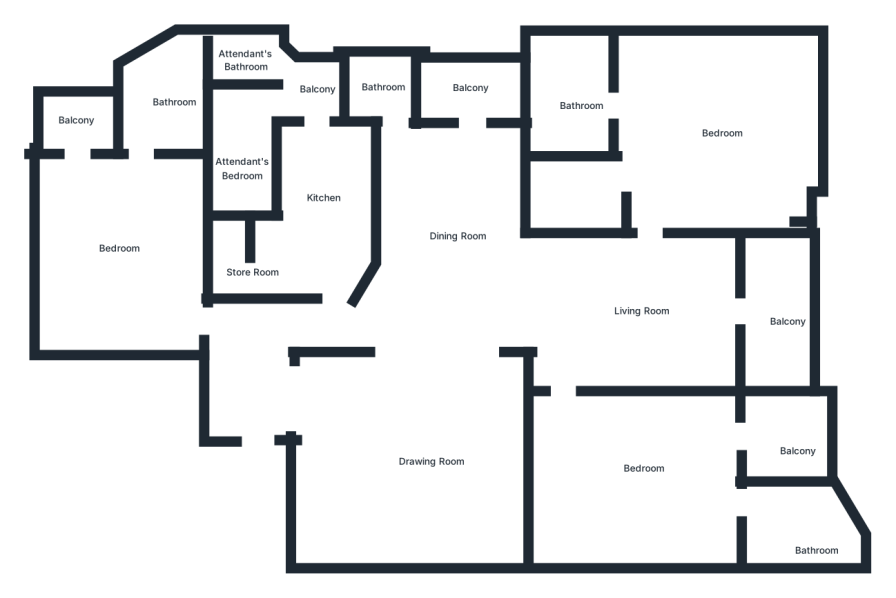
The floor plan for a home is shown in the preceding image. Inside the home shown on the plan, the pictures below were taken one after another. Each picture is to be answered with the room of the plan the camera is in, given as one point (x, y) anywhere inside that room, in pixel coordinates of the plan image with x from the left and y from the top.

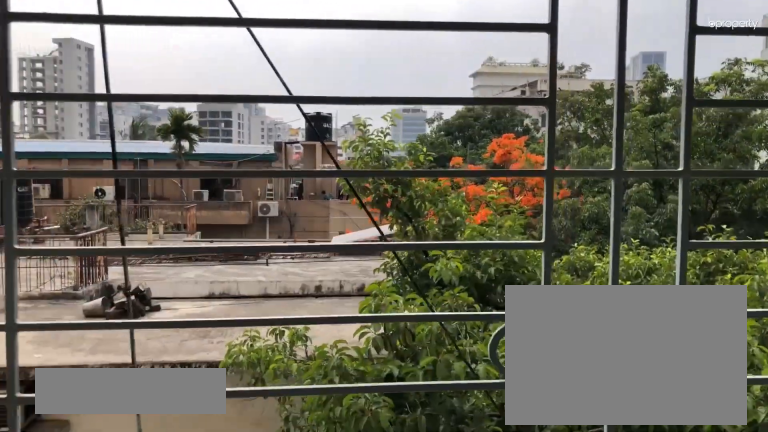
(467, 83)
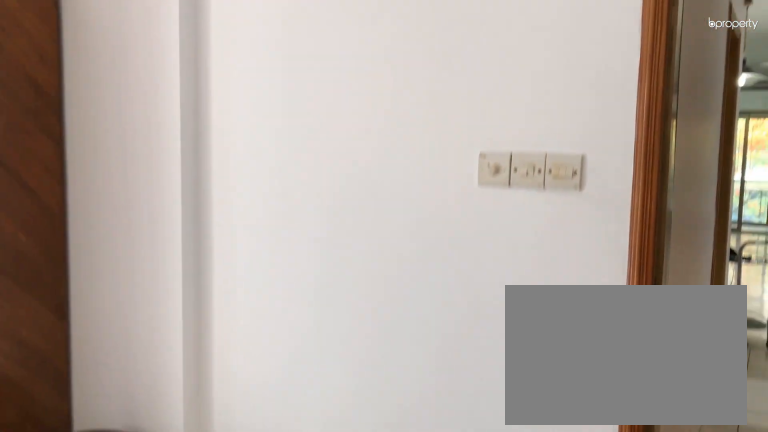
(127, 224)
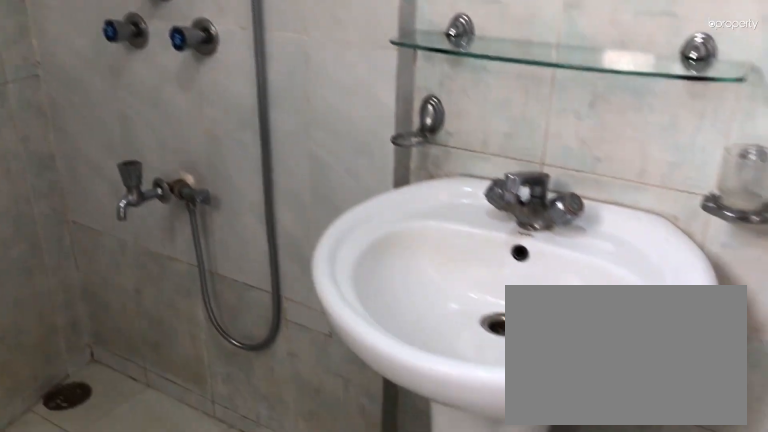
(166, 84)
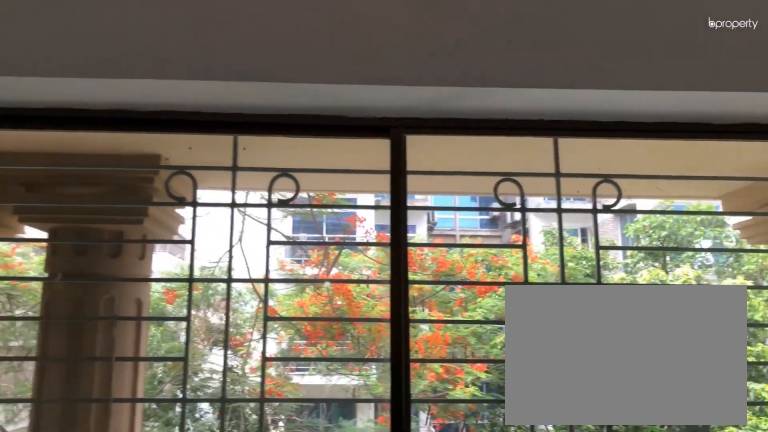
(779, 304)
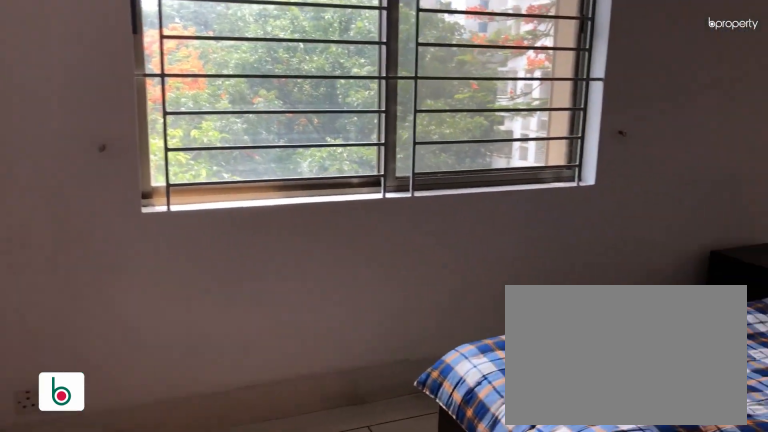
(707, 122)
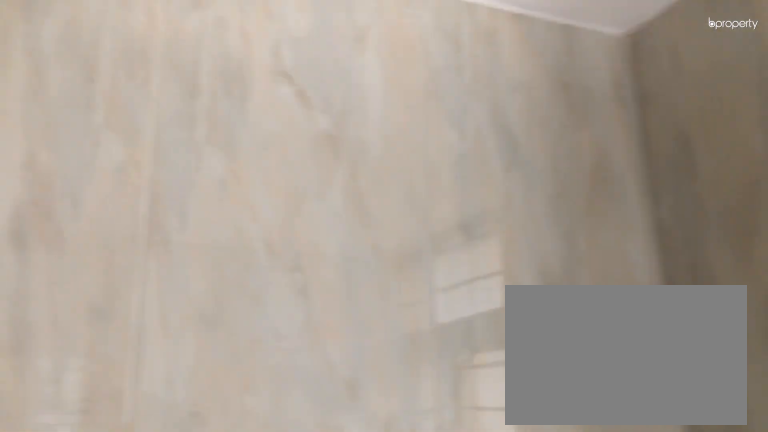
(561, 99)
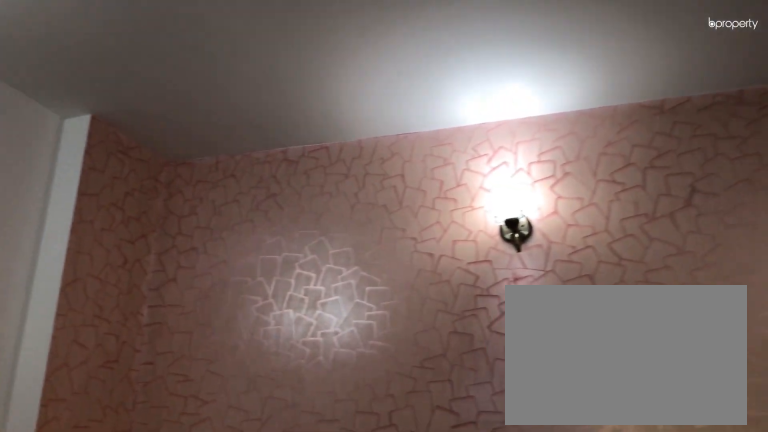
(672, 485)
